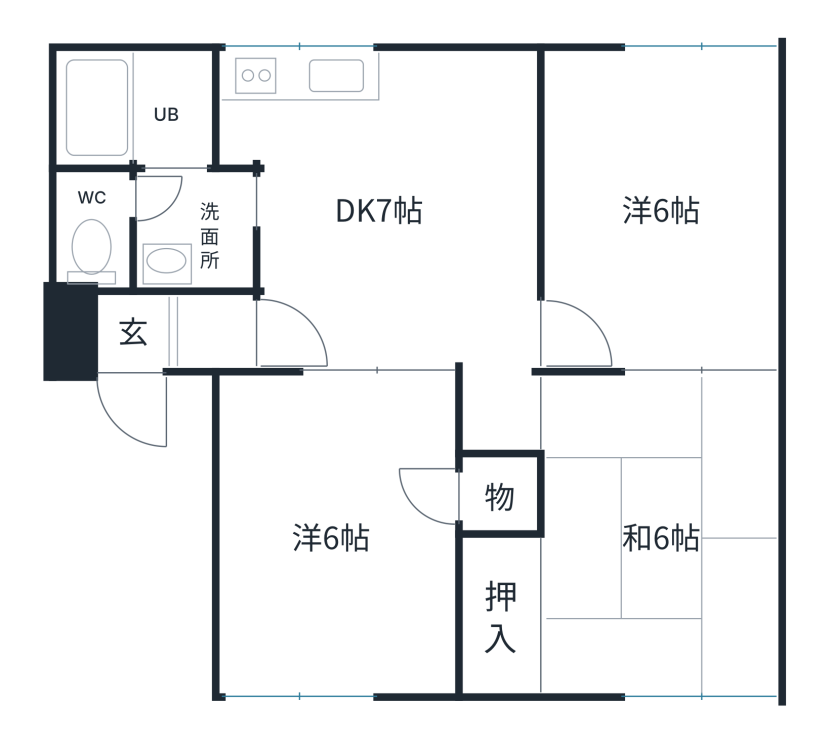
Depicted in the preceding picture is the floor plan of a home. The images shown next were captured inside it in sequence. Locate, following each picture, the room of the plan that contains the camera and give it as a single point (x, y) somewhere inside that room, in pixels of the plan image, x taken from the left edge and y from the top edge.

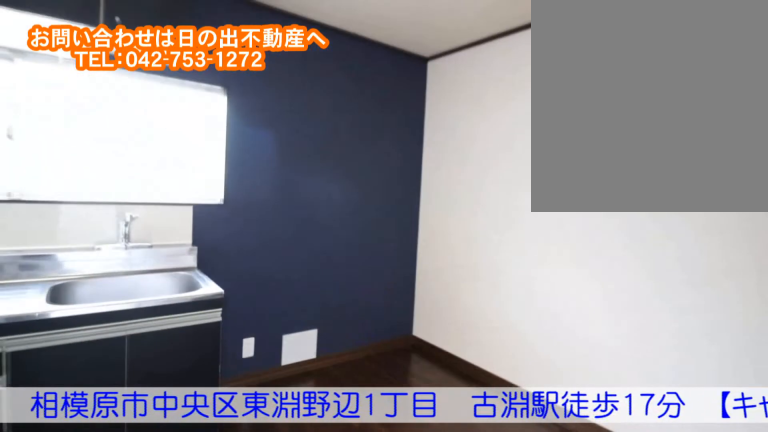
(377, 228)
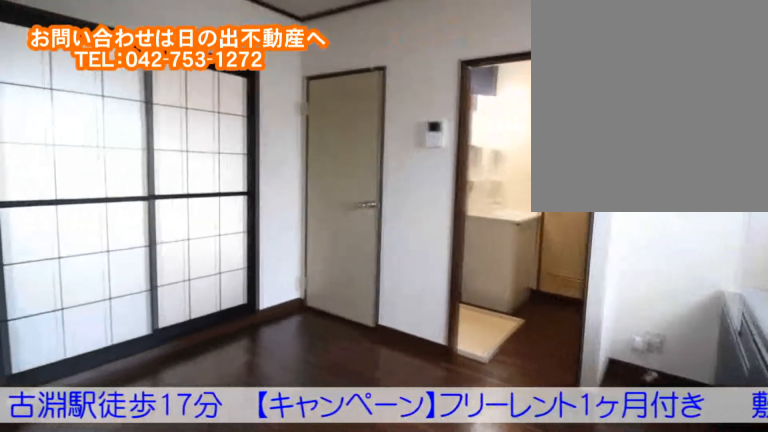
(377, 228)
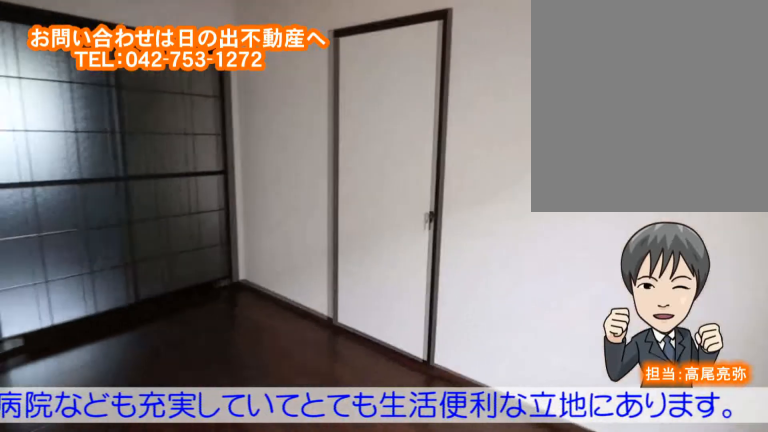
(337, 538)
